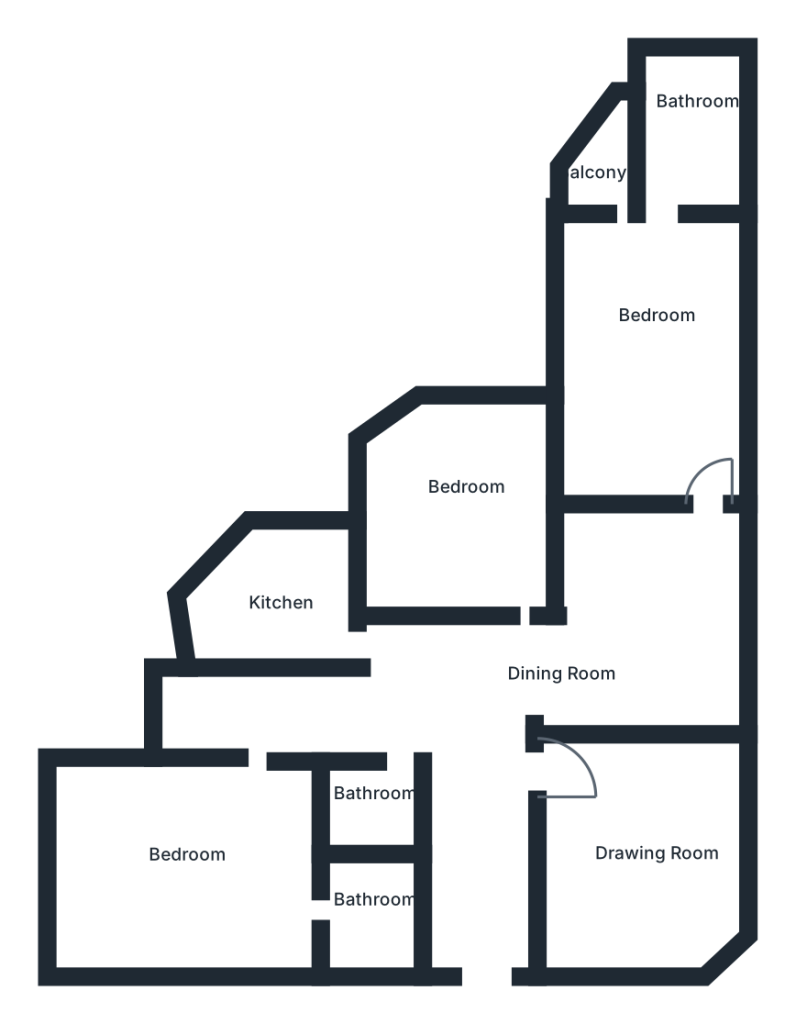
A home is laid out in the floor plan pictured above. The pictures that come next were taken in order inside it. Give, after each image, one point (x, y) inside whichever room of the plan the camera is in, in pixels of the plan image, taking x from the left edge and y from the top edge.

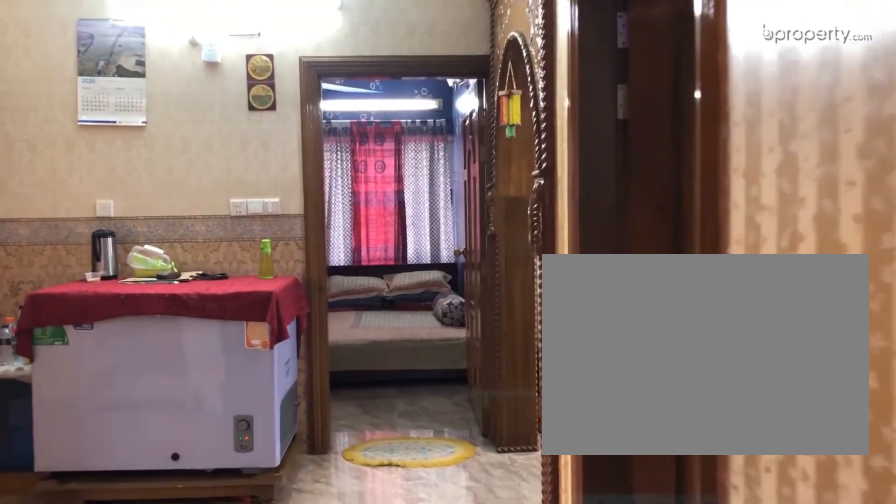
(488, 761)
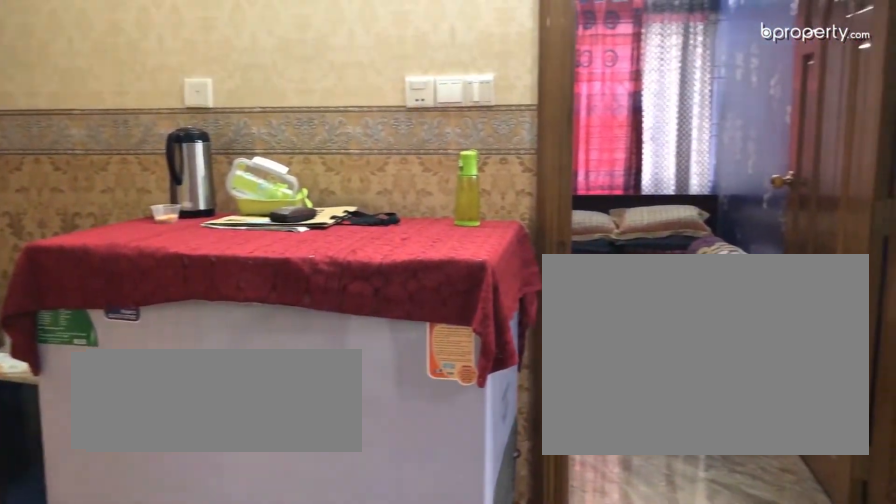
(460, 693)
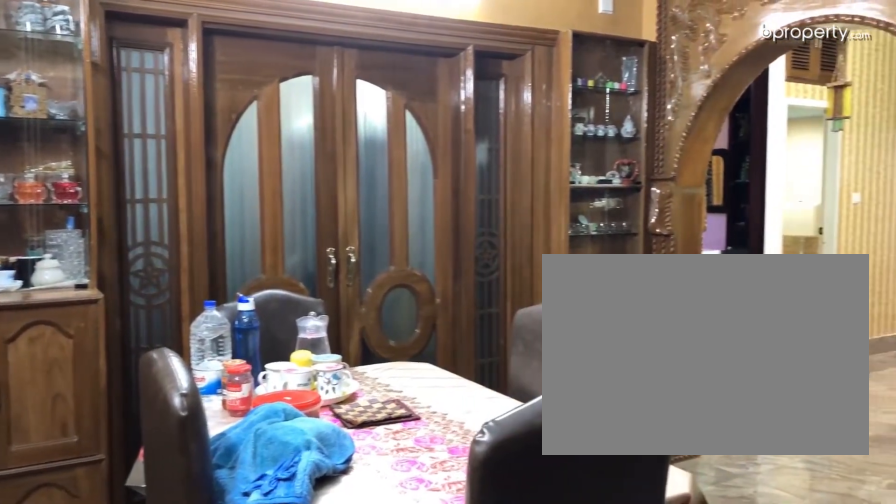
(650, 649)
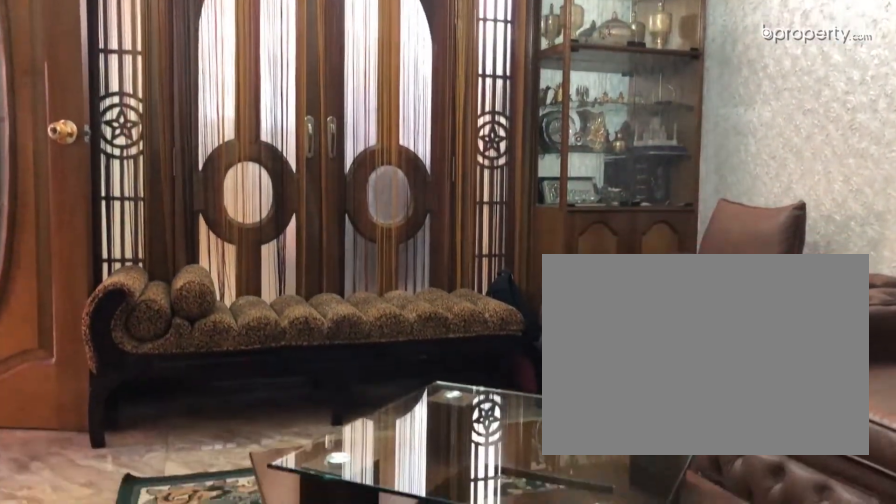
(649, 849)
